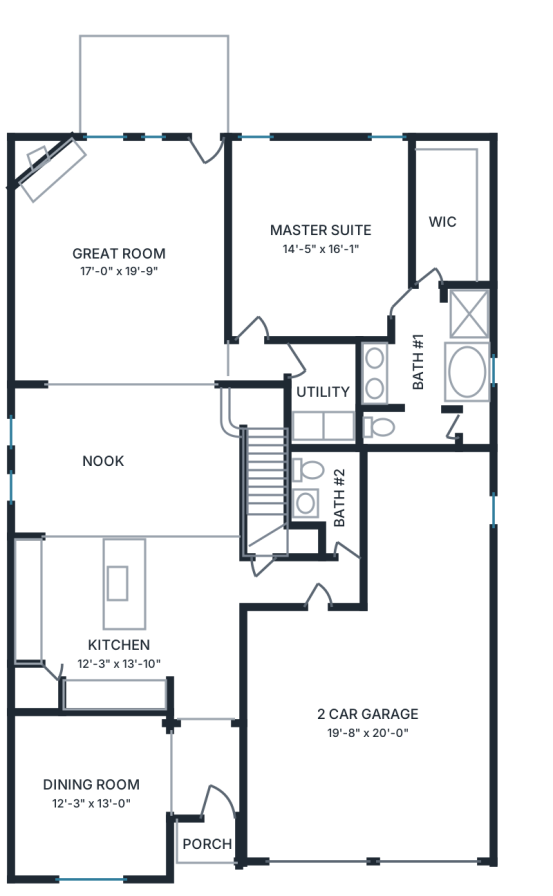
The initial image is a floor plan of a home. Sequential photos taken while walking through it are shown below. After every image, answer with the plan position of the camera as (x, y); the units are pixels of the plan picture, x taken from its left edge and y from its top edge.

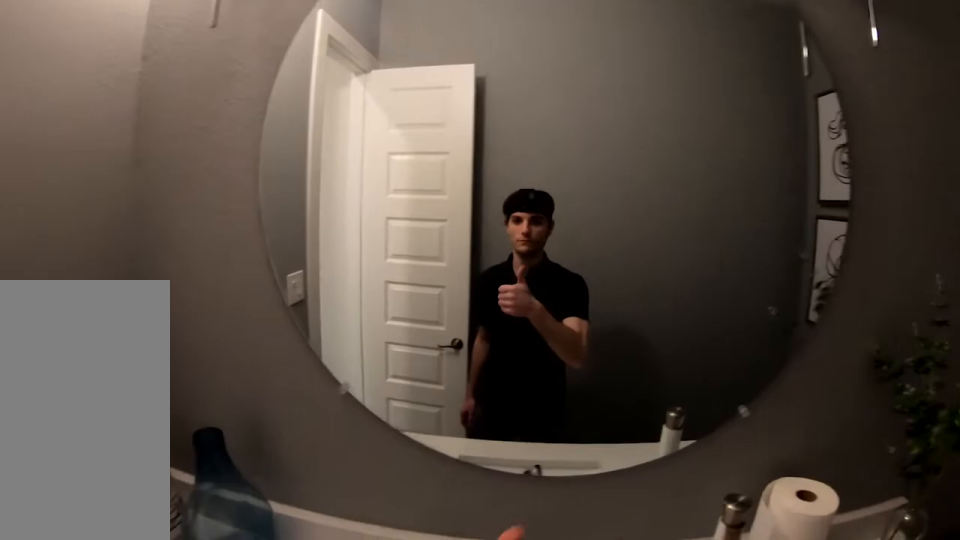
(326, 519)
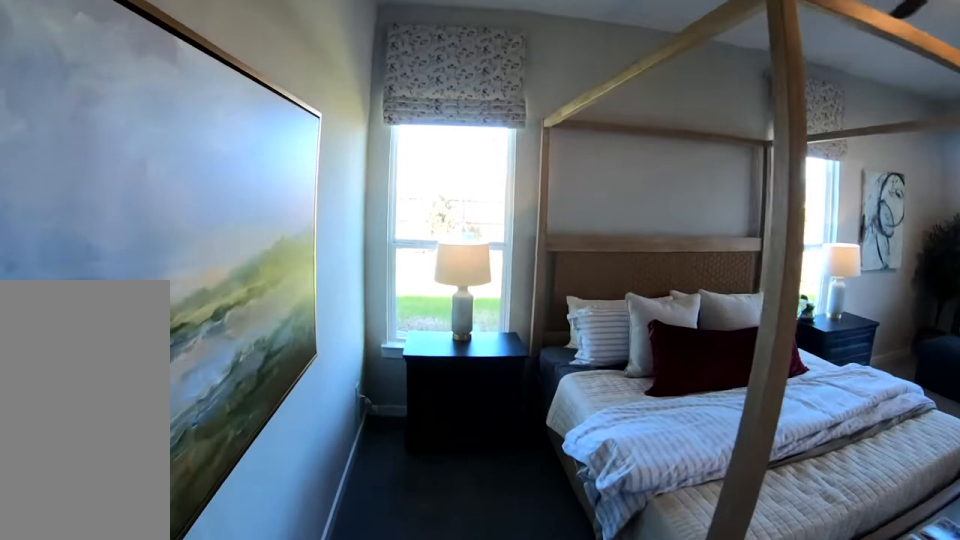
(253, 352)
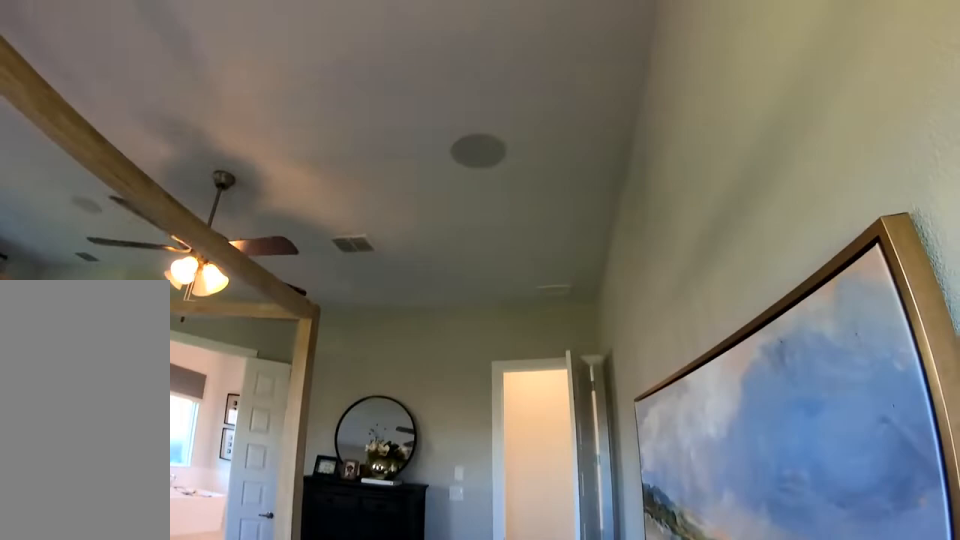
(252, 190)
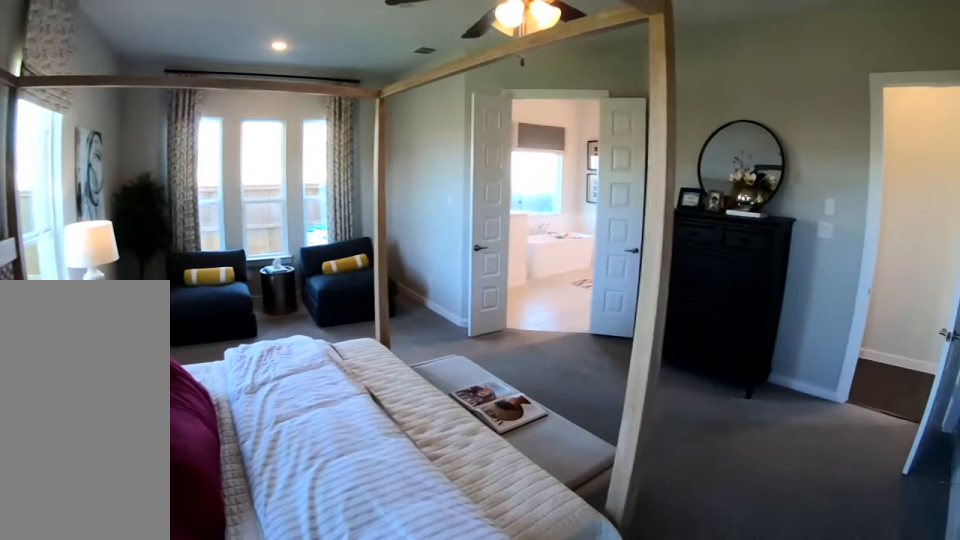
(252, 248)
